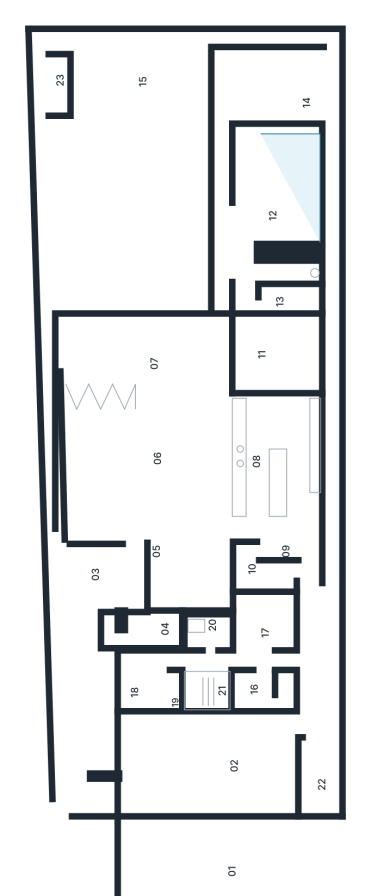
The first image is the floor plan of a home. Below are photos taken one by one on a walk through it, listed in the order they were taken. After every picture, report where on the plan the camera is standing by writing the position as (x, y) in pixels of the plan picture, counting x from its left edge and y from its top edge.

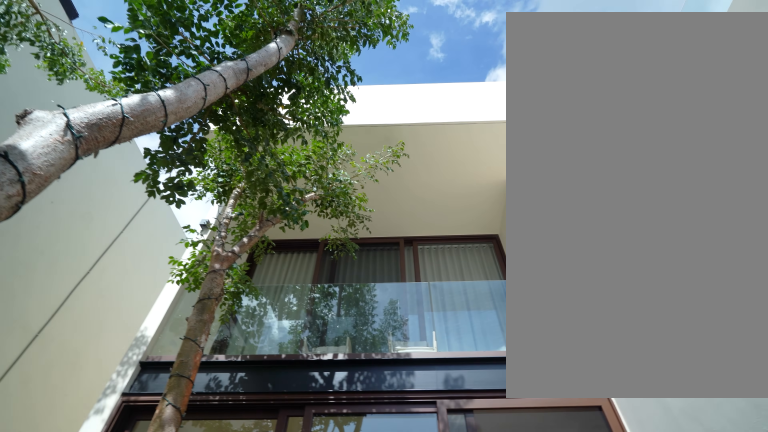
(251, 358)
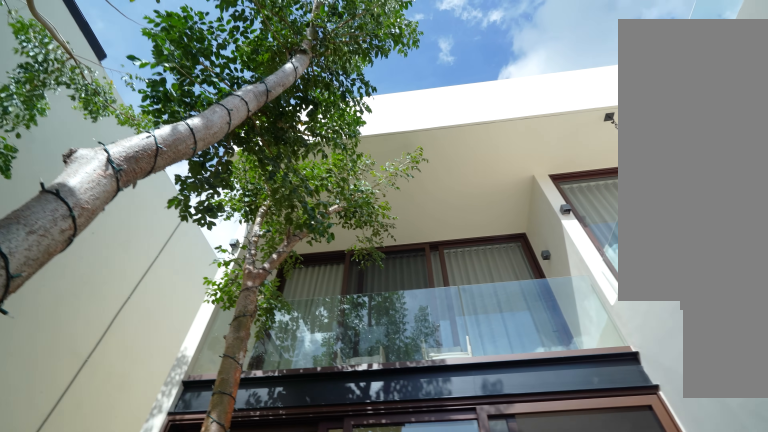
(250, 358)
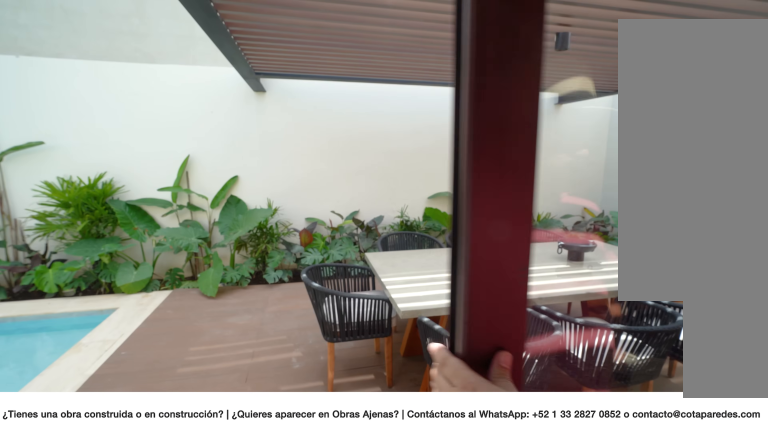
(247, 143)
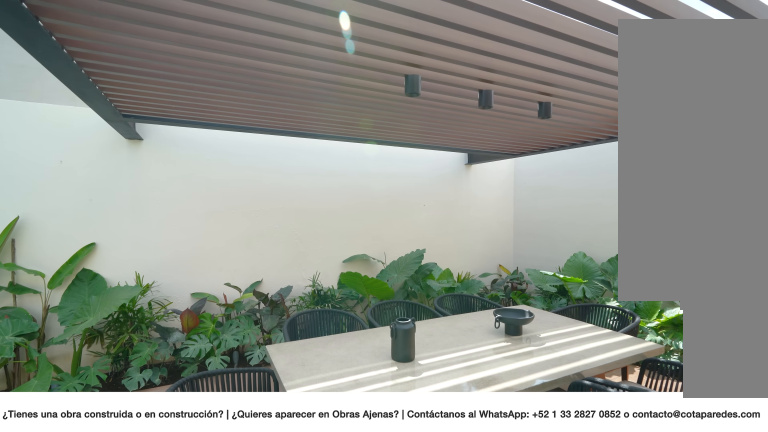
(249, 124)
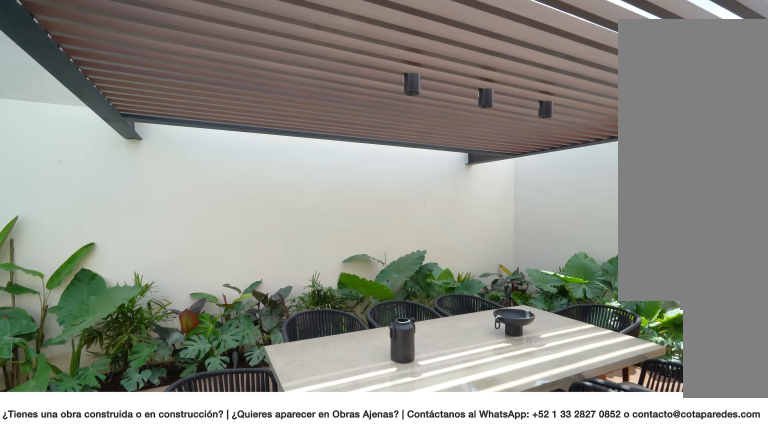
(248, 122)
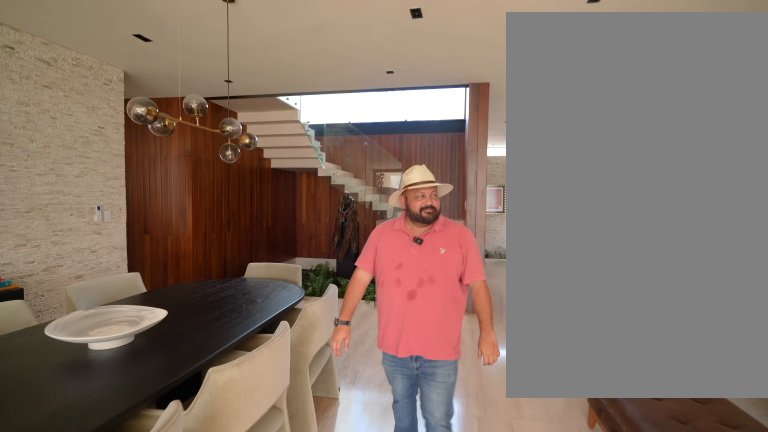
(165, 510)
